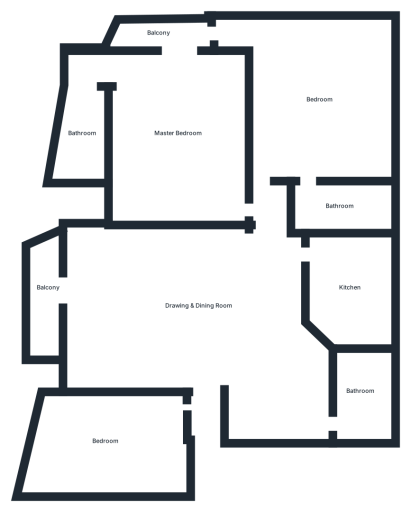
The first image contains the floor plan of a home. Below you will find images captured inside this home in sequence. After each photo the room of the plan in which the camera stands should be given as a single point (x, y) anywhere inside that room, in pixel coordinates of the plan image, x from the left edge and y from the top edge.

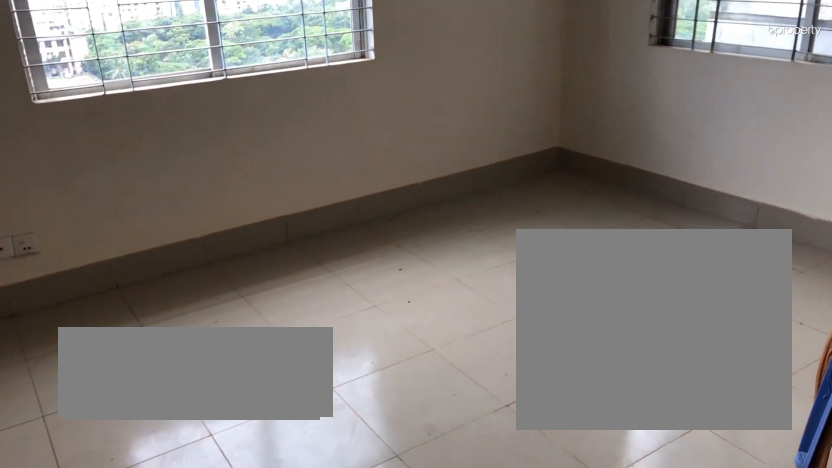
(319, 98)
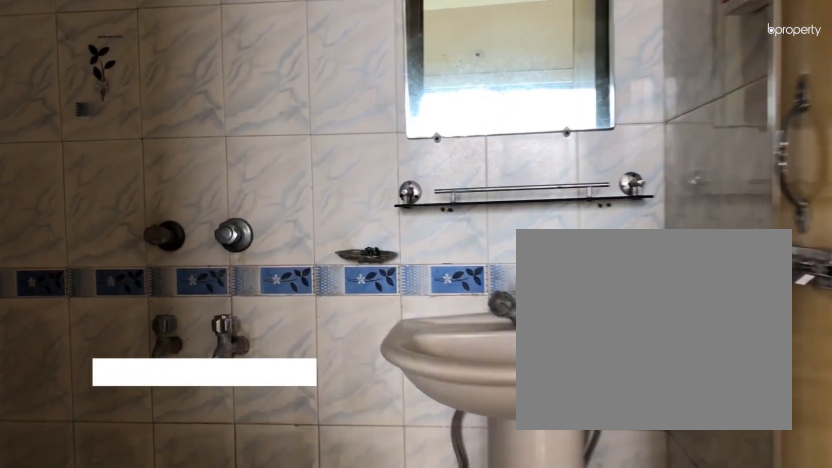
(339, 206)
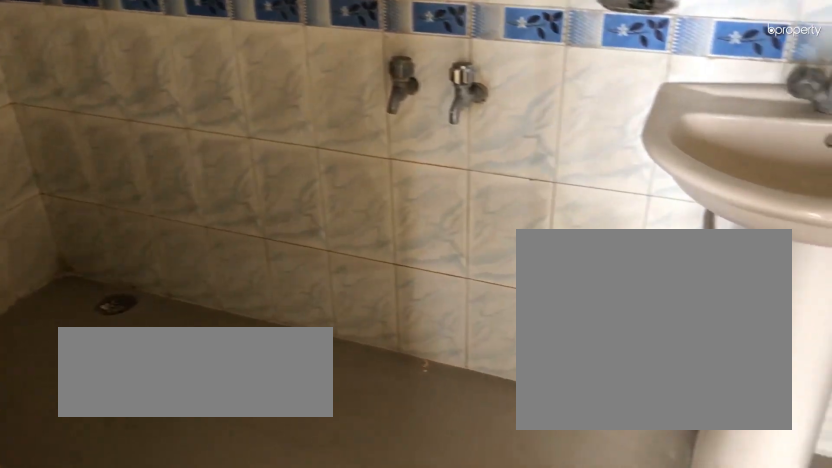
(339, 206)
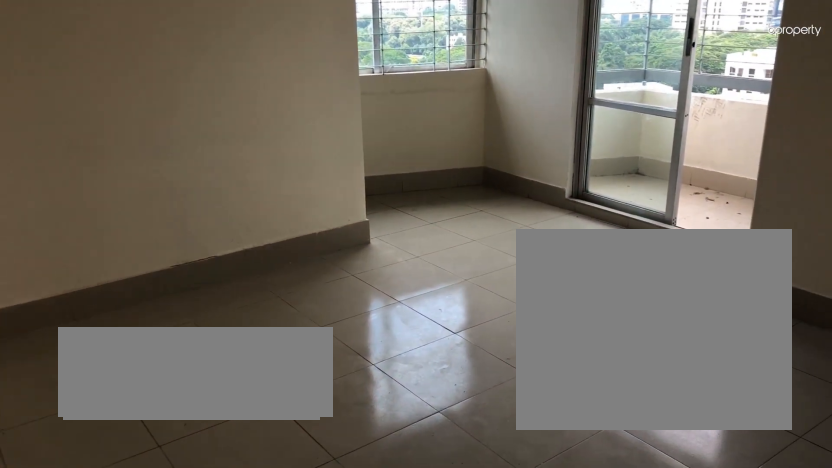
(178, 132)
